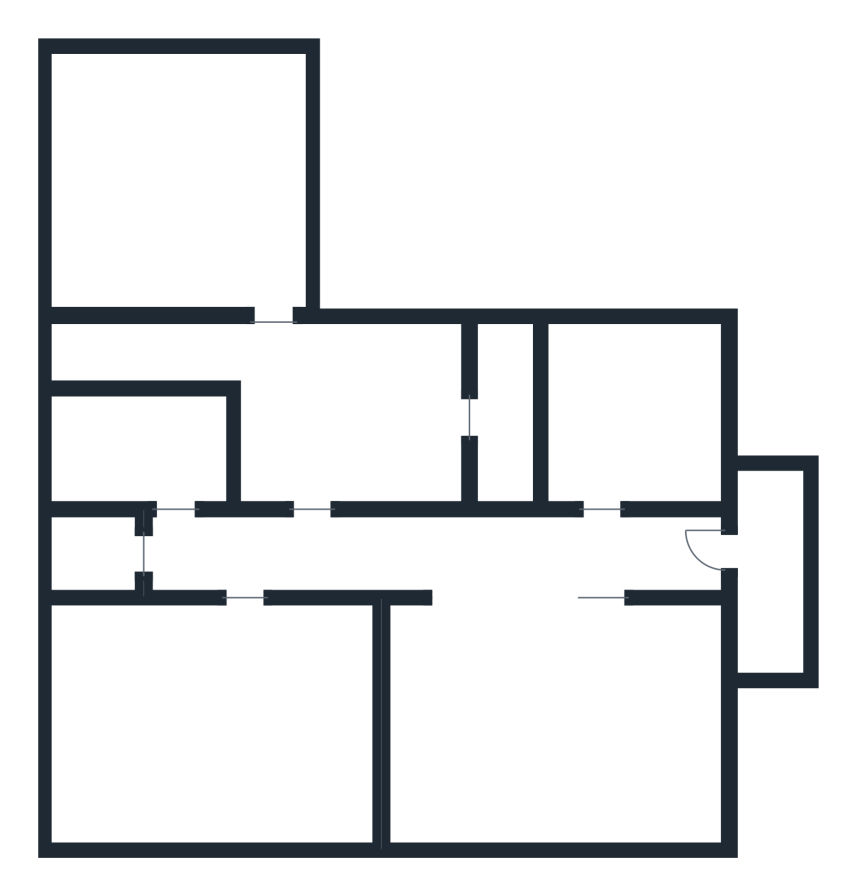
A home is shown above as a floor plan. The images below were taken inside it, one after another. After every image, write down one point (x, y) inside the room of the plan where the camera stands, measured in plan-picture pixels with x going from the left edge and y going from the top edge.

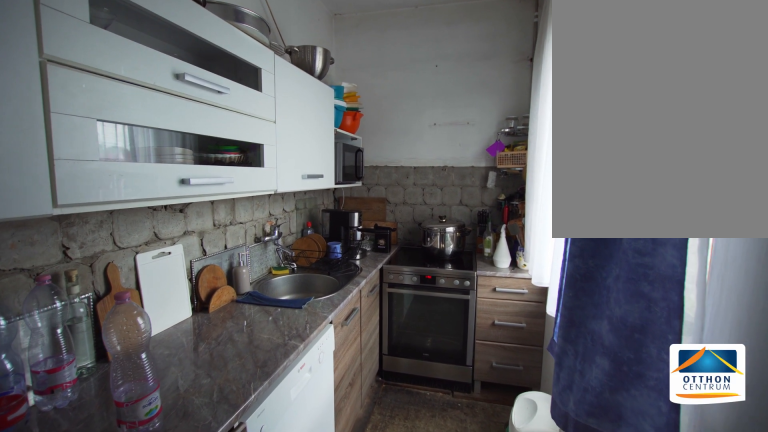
(144, 353)
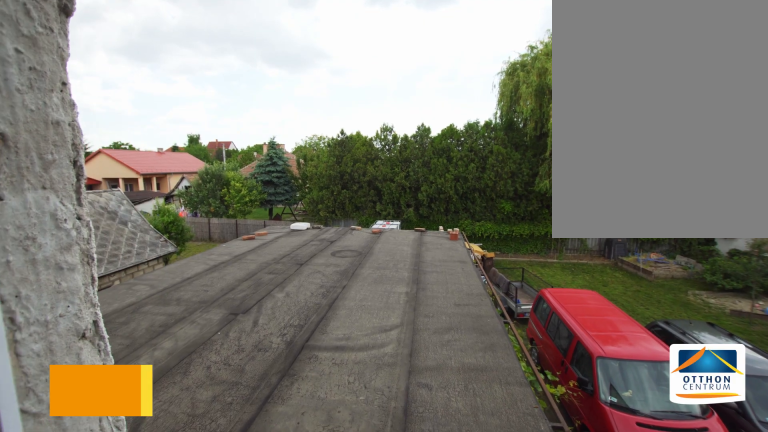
(179, 146)
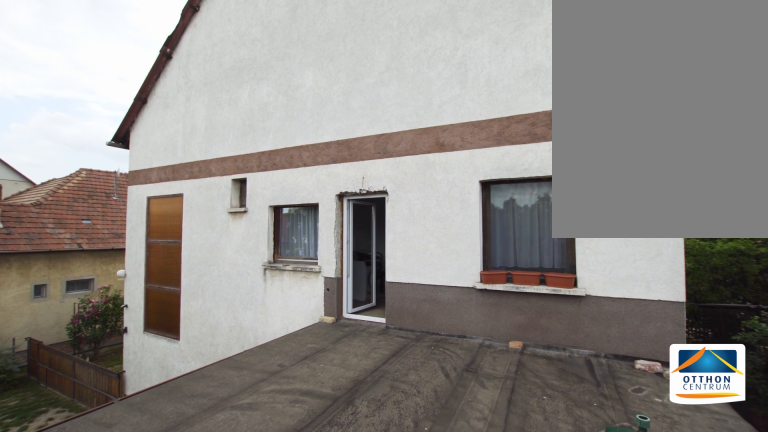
(179, 146)
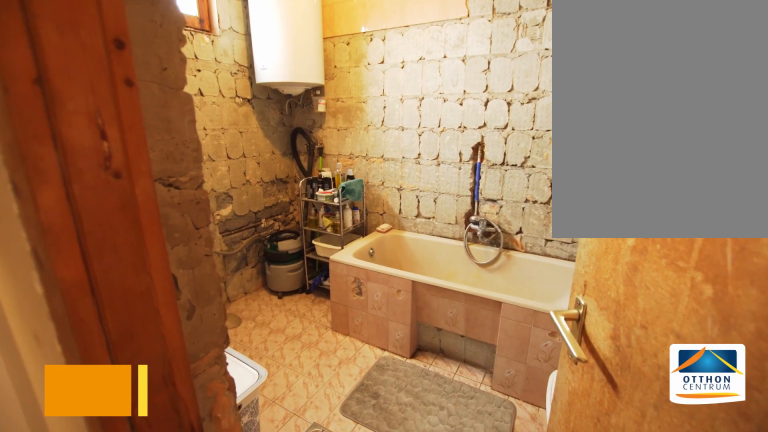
(128, 449)
